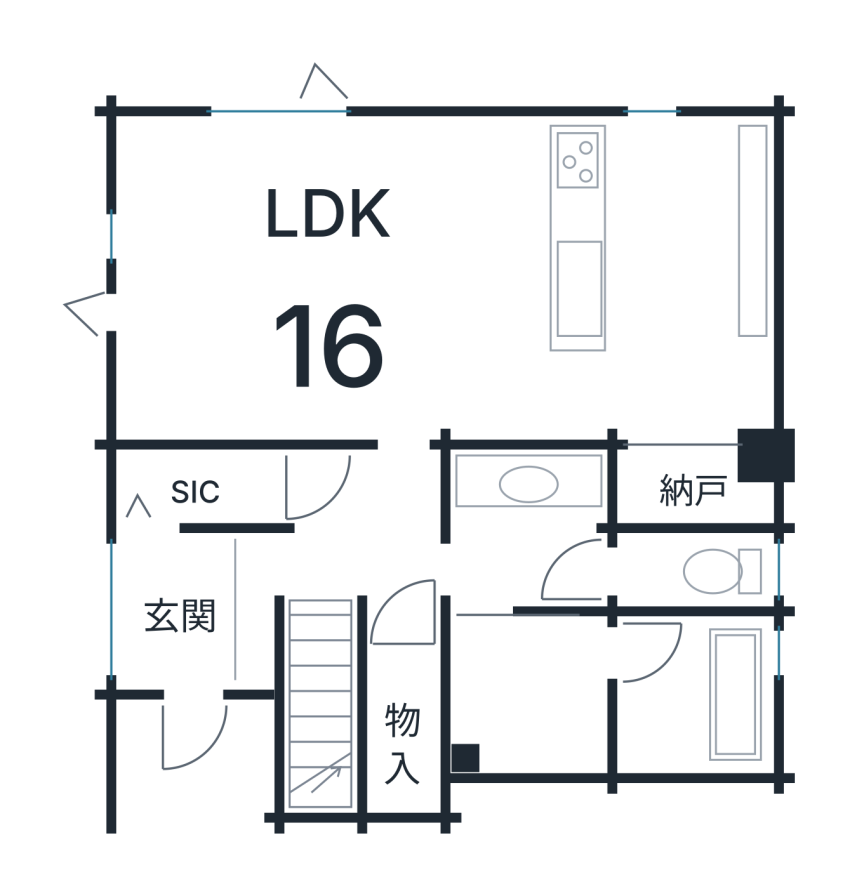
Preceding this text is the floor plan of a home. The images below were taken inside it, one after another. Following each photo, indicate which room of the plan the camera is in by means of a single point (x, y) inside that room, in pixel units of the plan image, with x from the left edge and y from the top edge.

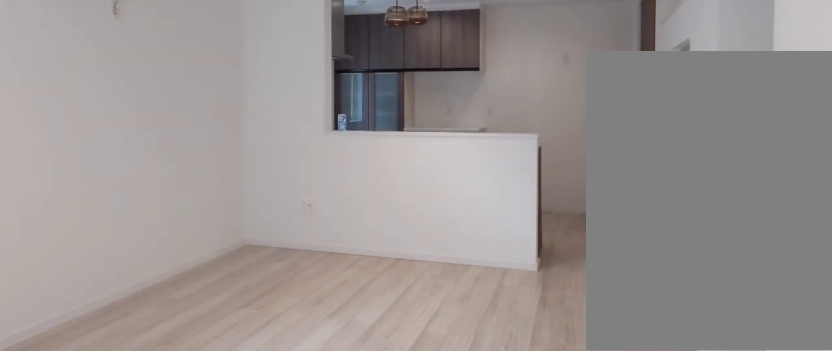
(337, 283)
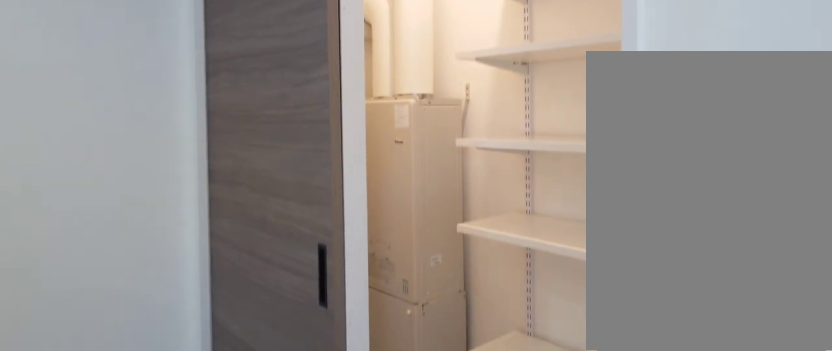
(682, 291)
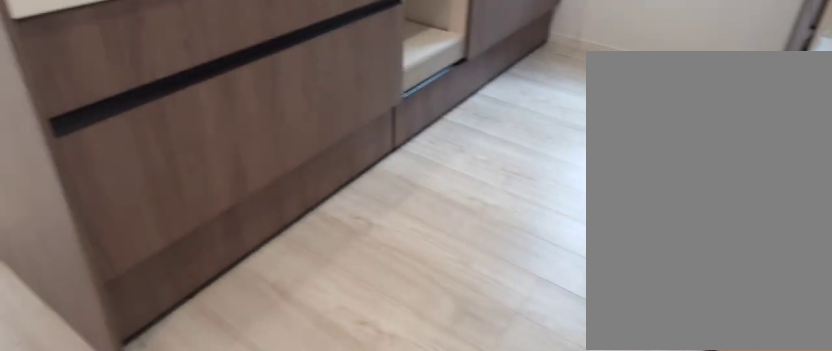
(682, 291)
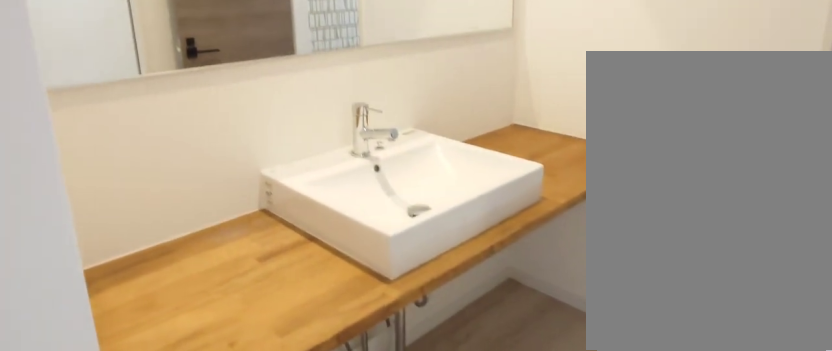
(528, 562)
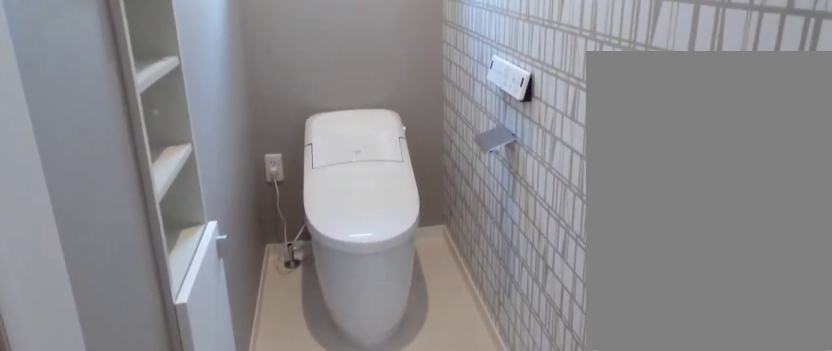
(682, 583)
